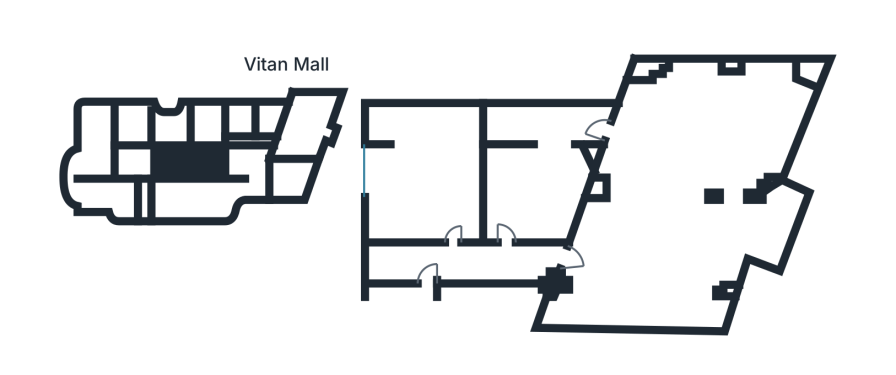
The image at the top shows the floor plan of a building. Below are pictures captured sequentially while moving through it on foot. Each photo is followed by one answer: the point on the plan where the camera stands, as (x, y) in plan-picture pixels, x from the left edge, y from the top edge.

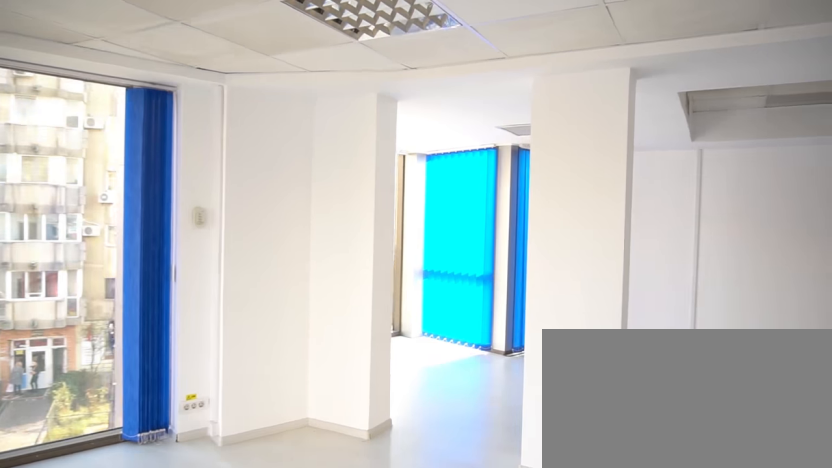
(731, 124)
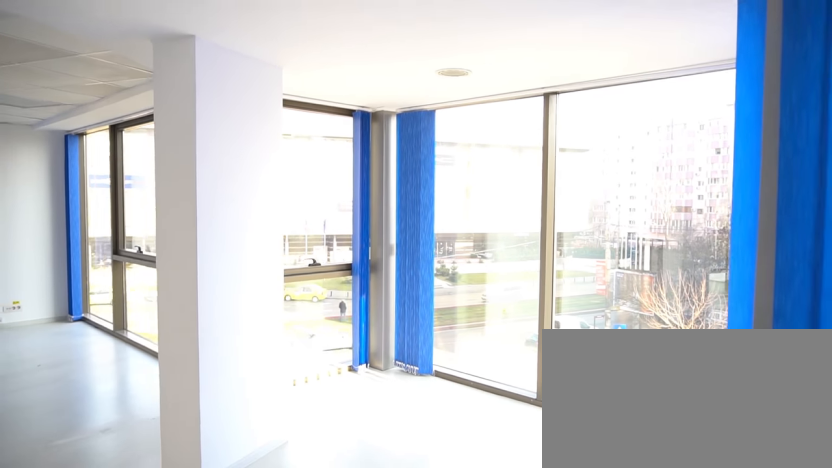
(708, 287)
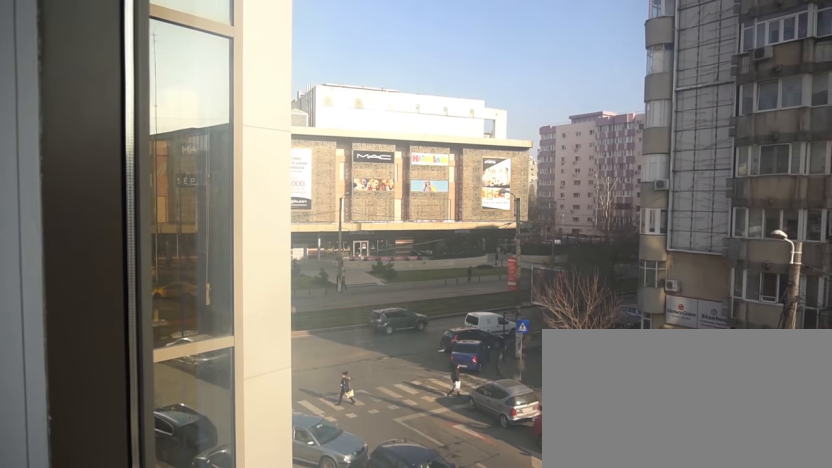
(722, 307)
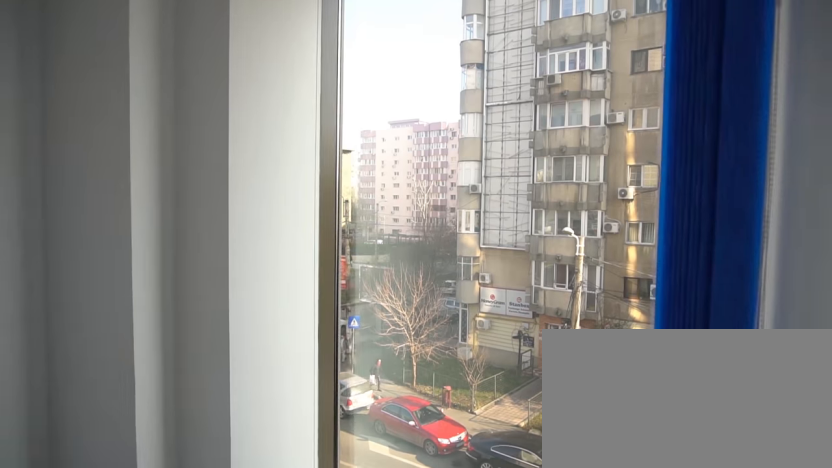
(649, 316)
